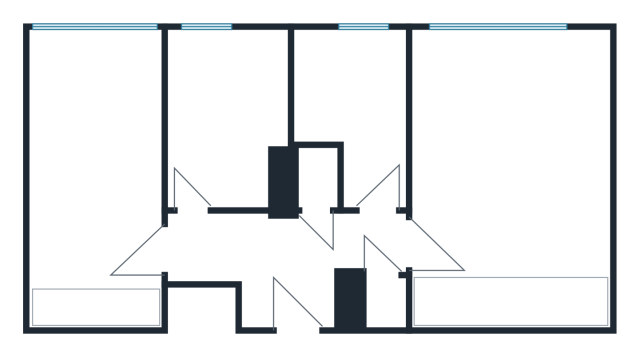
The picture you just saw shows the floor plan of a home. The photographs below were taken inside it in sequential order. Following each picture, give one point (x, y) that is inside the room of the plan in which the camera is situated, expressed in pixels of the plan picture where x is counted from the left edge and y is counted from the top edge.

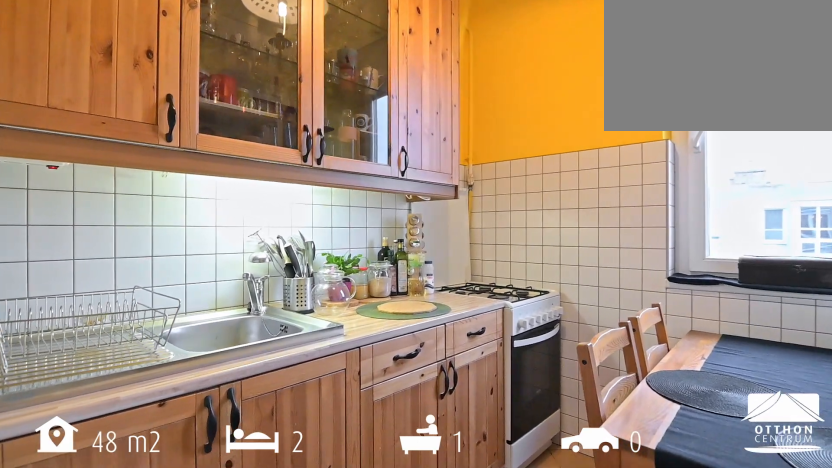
(357, 89)
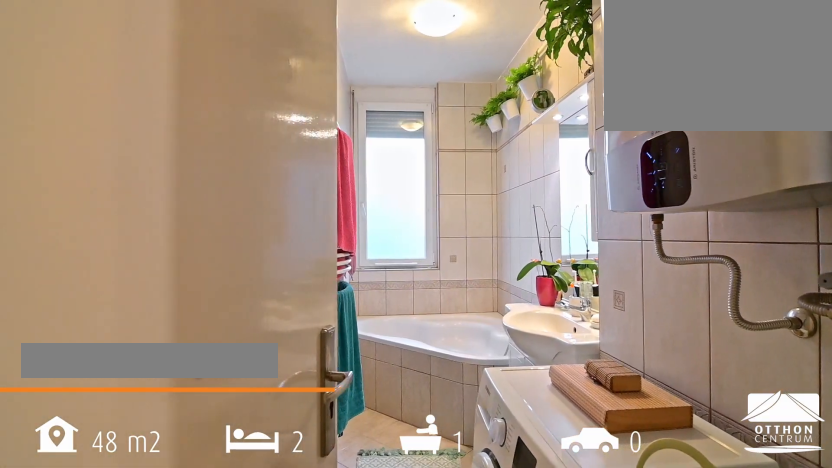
(230, 106)
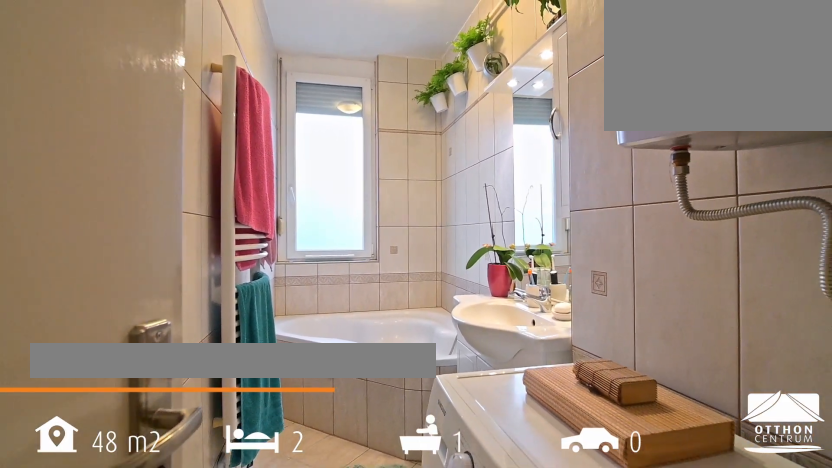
(230, 106)
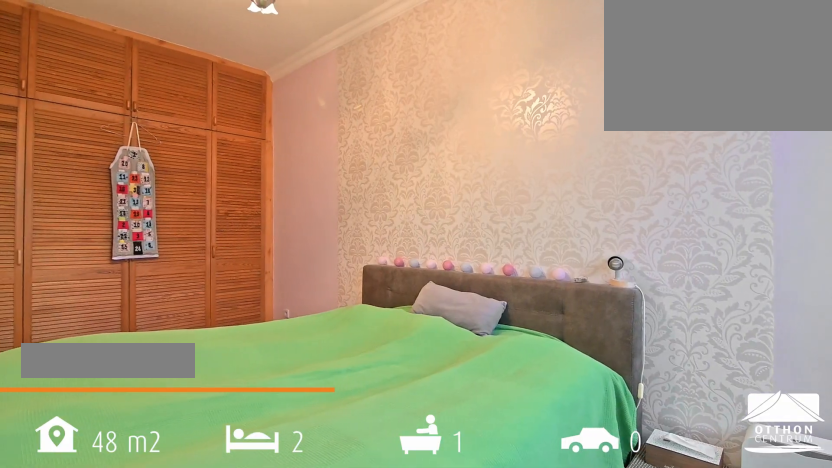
(98, 169)
